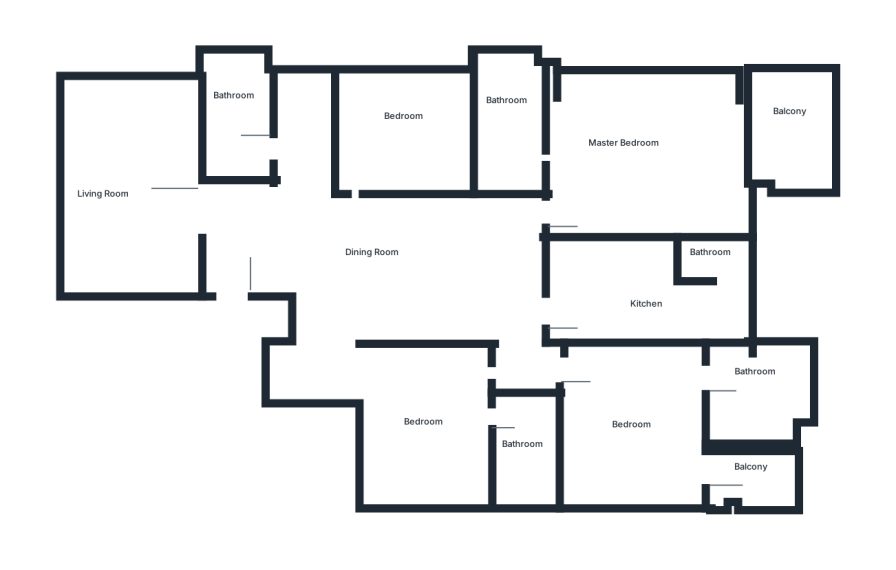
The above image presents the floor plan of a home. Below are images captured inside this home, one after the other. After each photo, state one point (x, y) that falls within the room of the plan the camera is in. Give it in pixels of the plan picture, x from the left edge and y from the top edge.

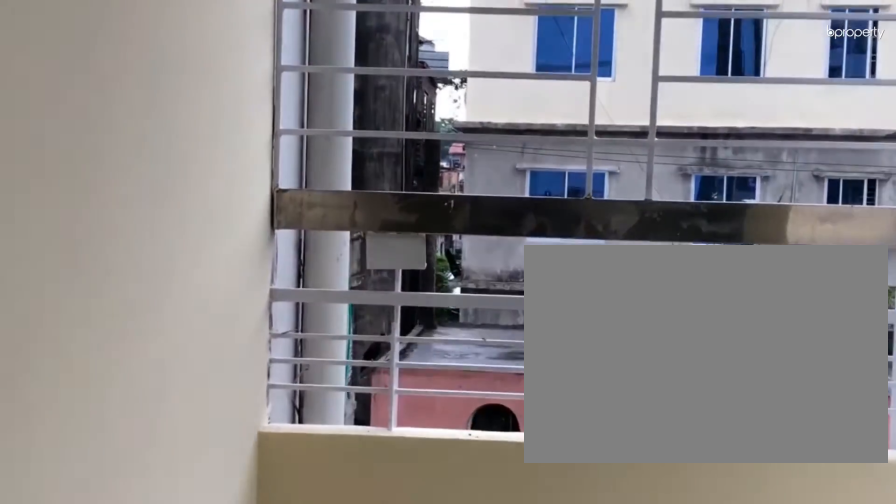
(746, 468)
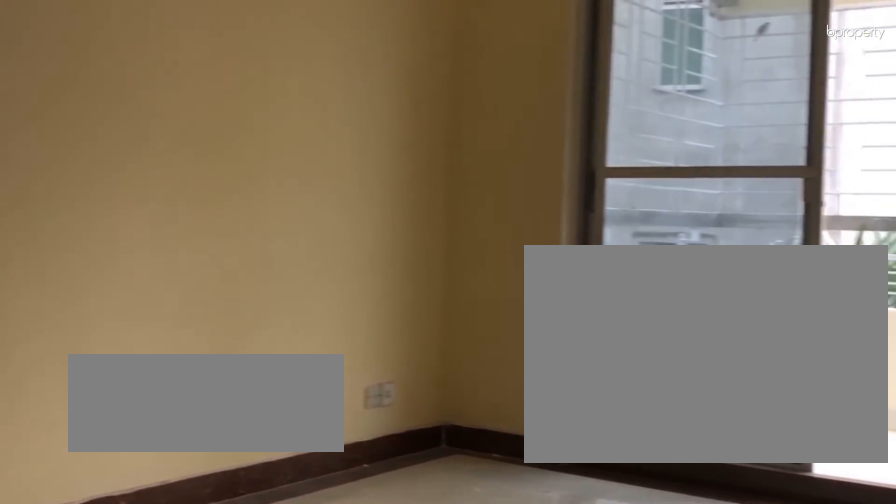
(662, 121)
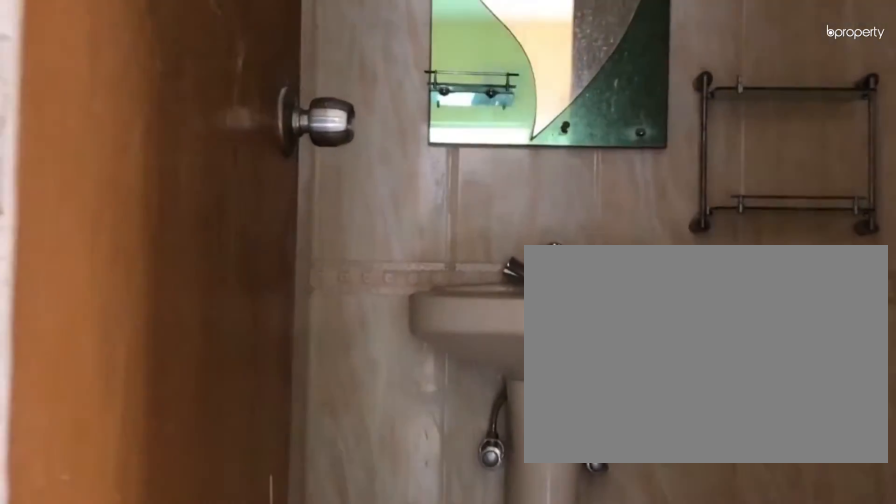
(501, 120)
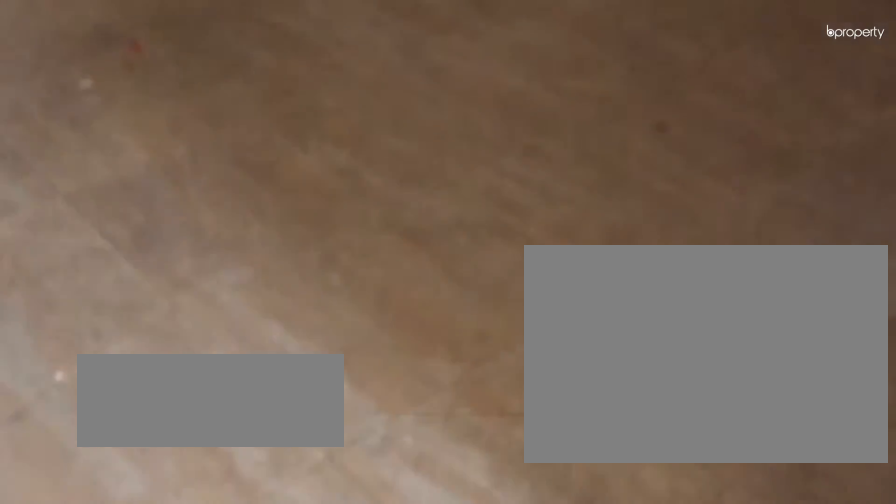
(501, 120)
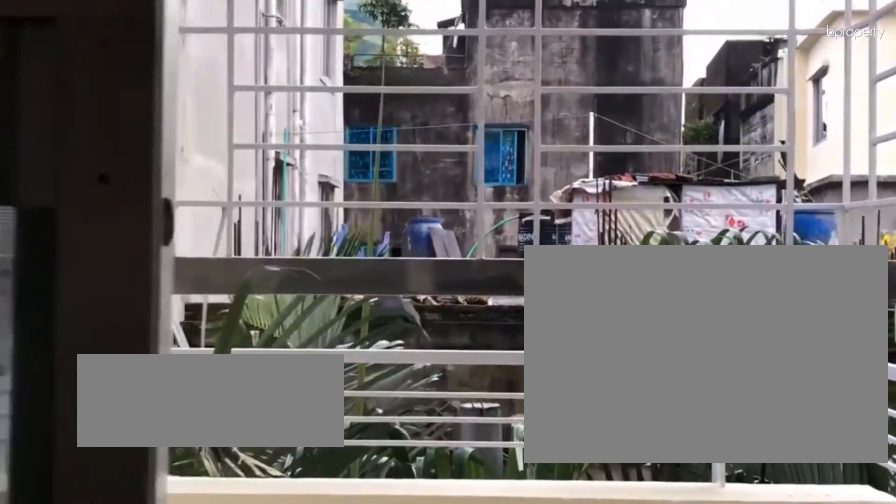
(791, 131)
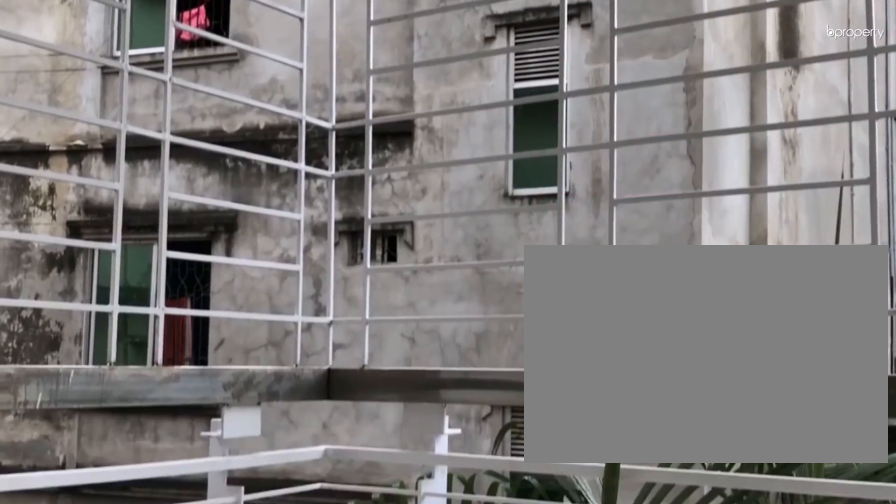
(791, 131)
